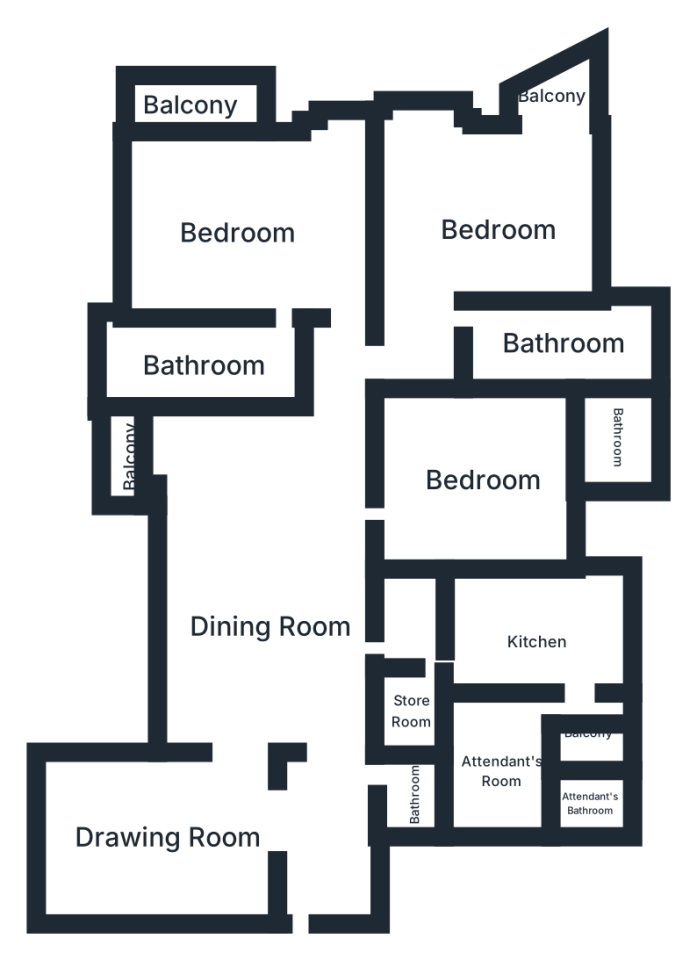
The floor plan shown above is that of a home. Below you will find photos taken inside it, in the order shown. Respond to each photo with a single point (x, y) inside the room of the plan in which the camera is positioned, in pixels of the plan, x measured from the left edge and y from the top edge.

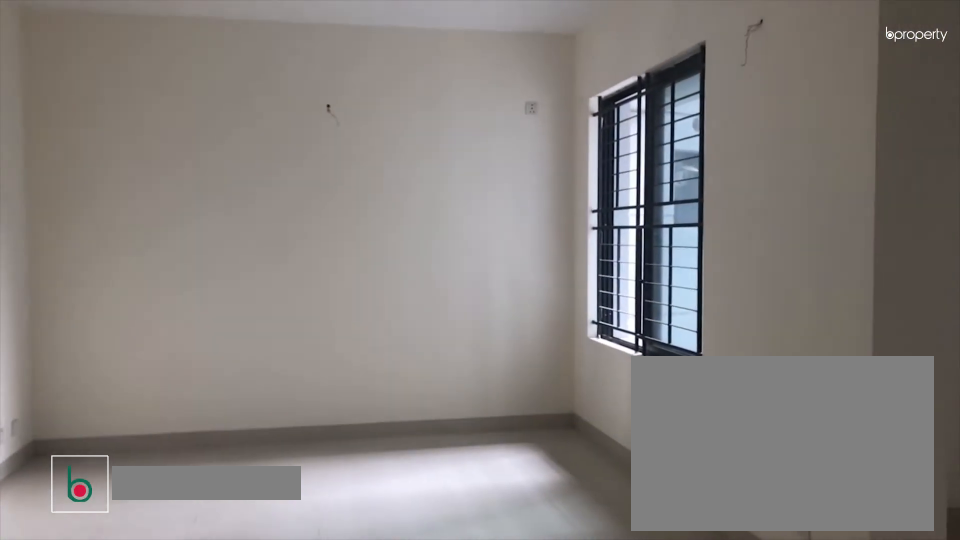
(175, 833)
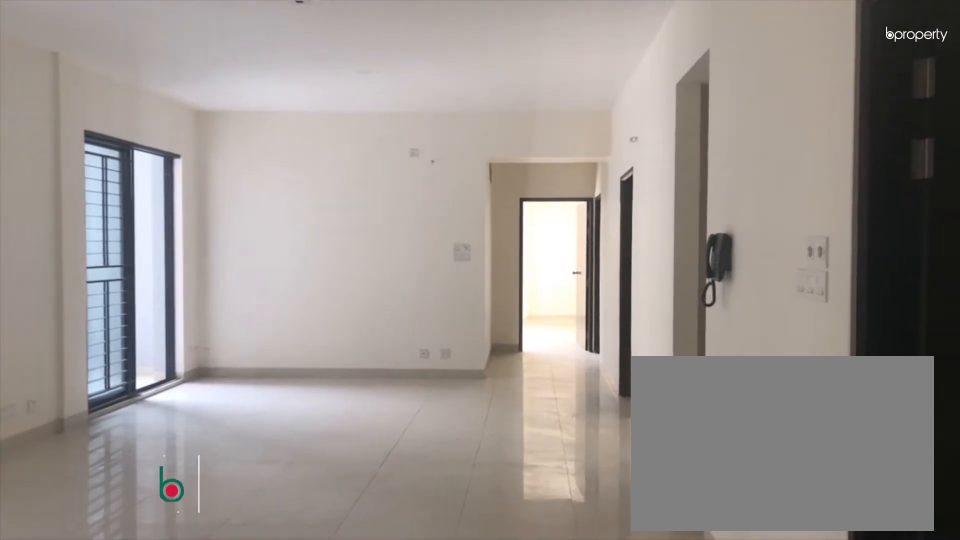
(273, 631)
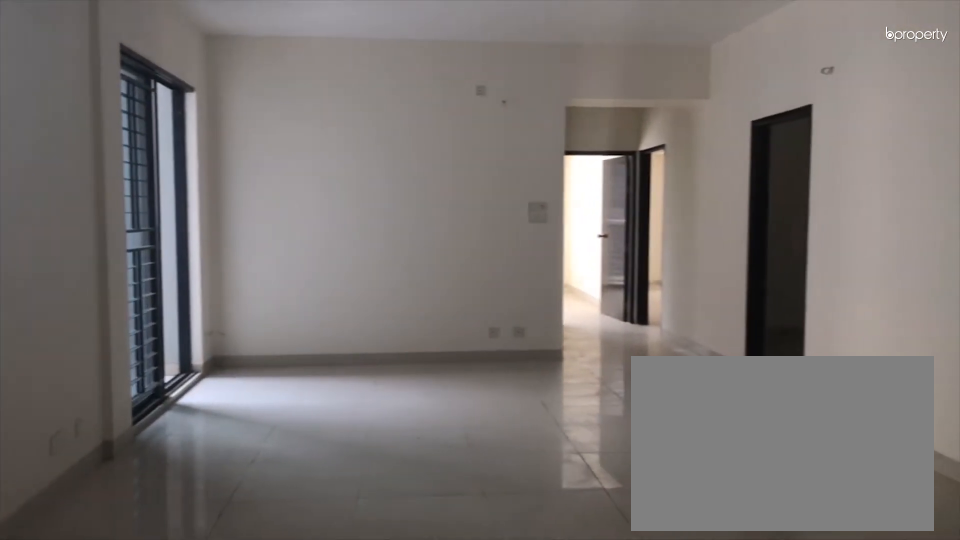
(273, 631)
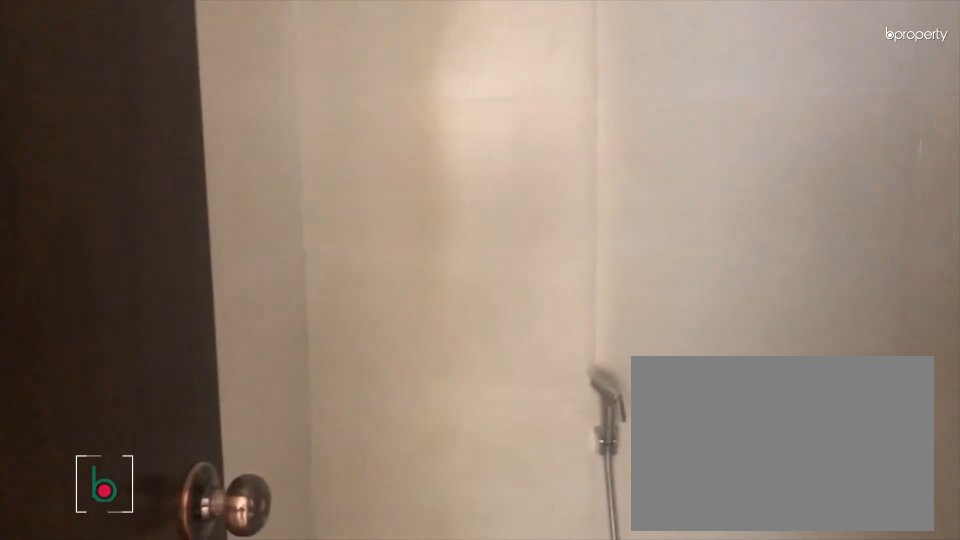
(416, 792)
